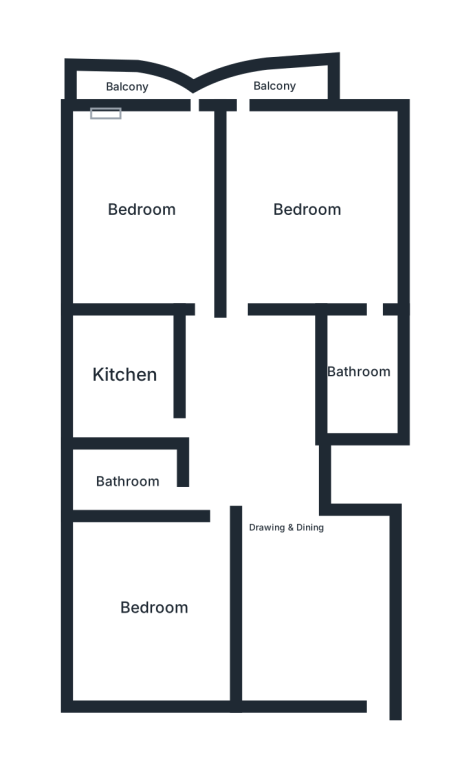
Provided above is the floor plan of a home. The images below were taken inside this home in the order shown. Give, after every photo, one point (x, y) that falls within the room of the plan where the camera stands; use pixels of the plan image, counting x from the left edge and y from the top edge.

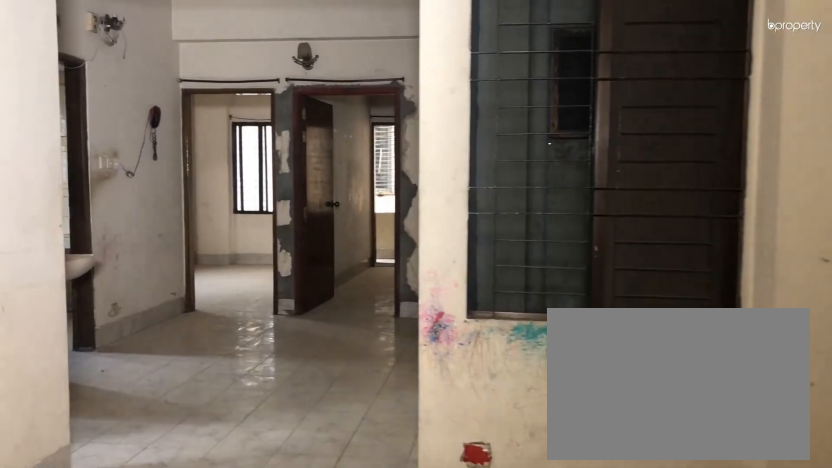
(288, 528)
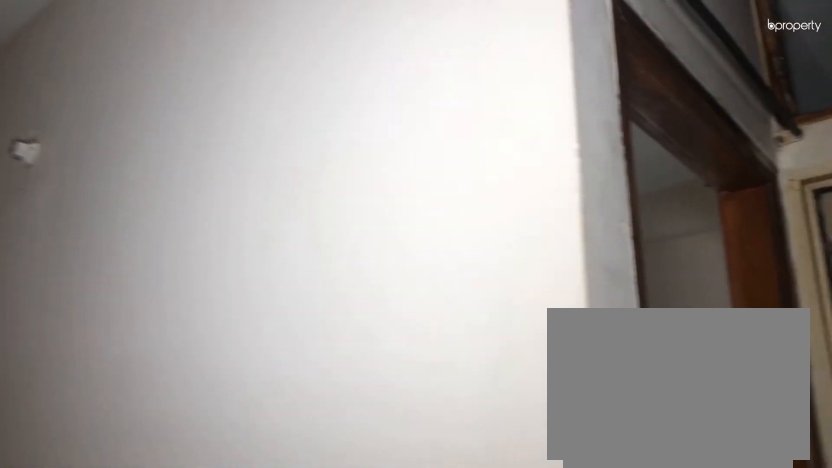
(289, 527)
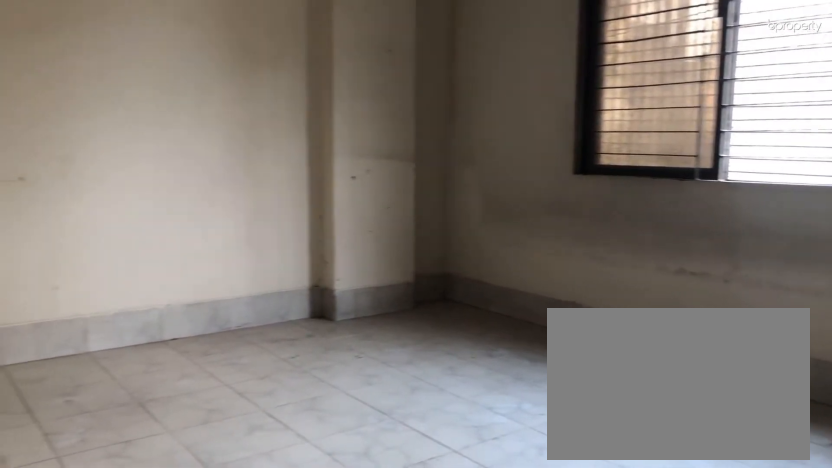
(154, 608)
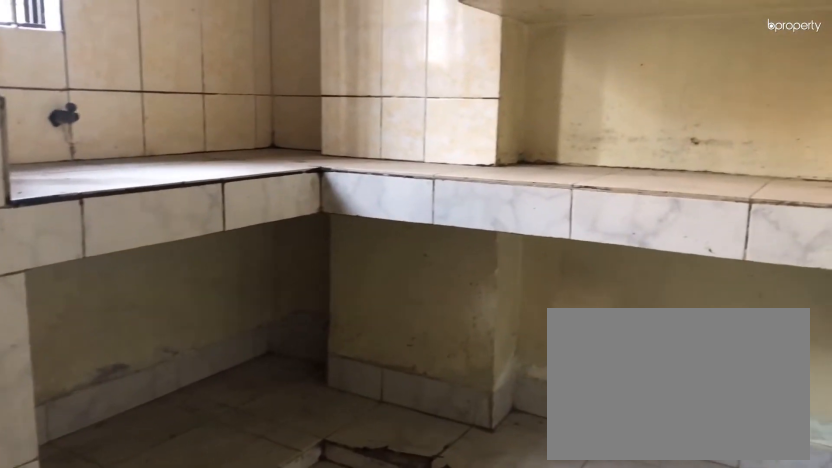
(125, 373)
